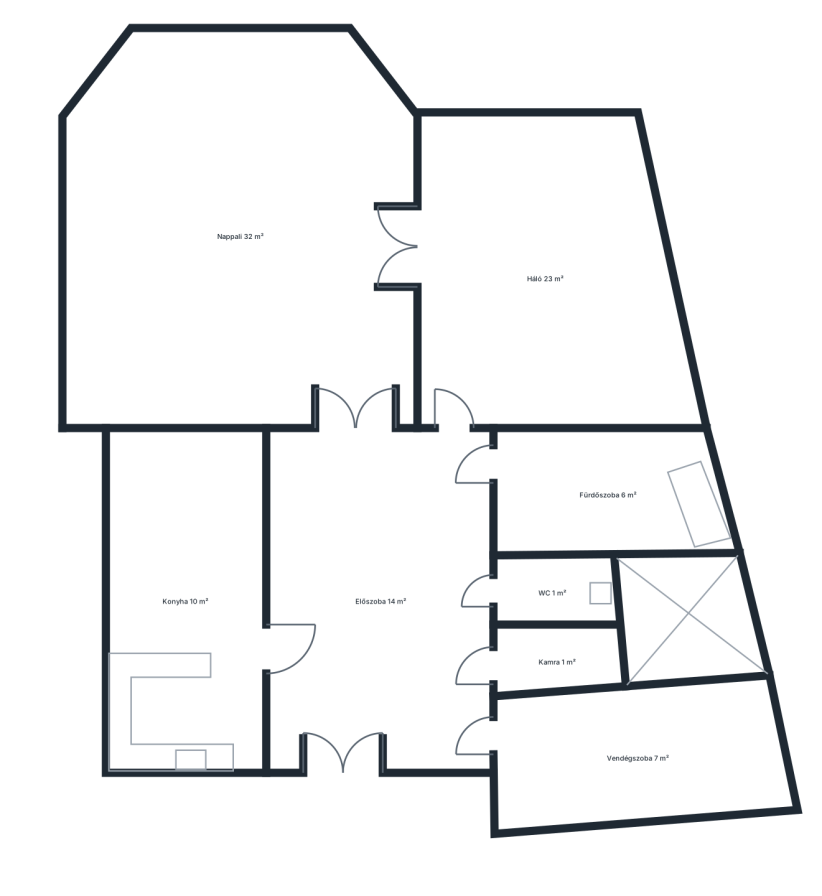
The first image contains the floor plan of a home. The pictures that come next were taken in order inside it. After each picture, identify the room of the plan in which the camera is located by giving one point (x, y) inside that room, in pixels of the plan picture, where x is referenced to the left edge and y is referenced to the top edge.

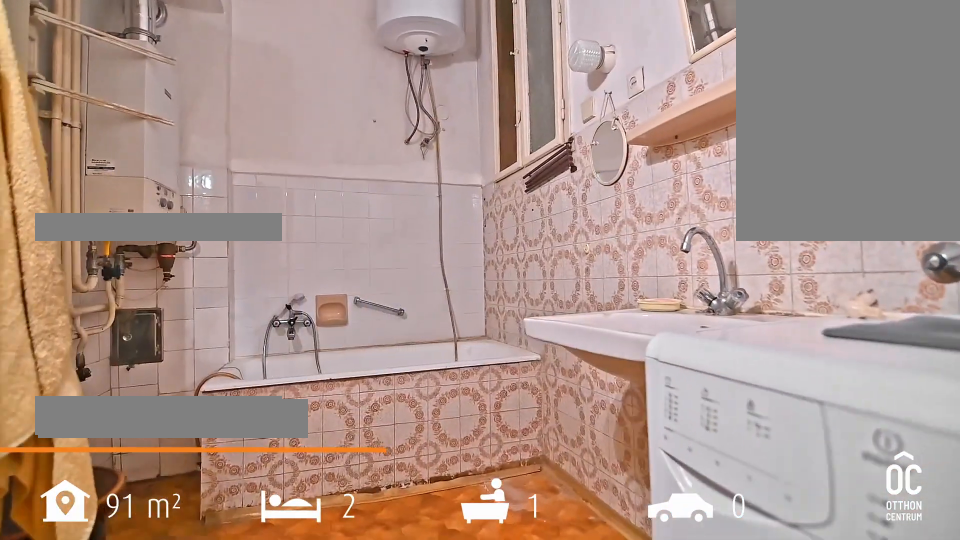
(603, 495)
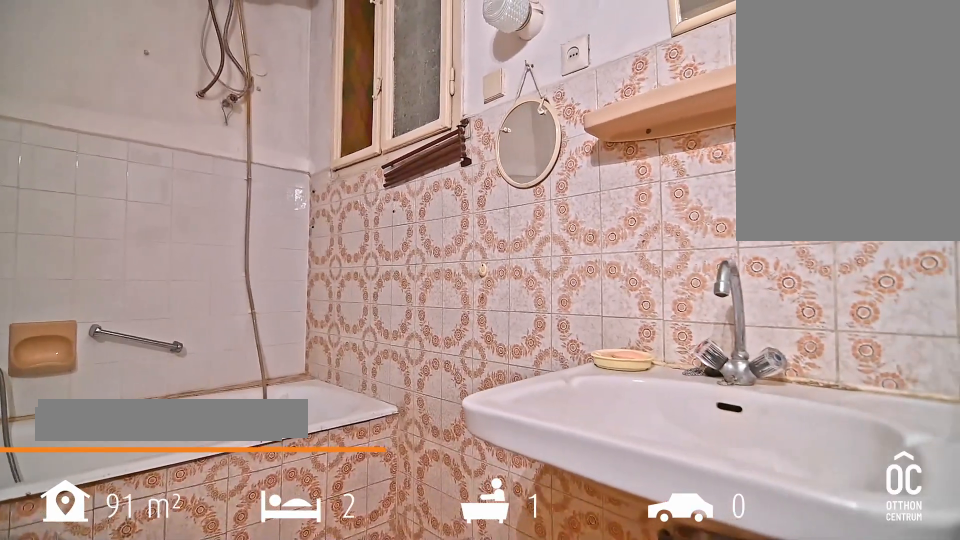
(603, 494)
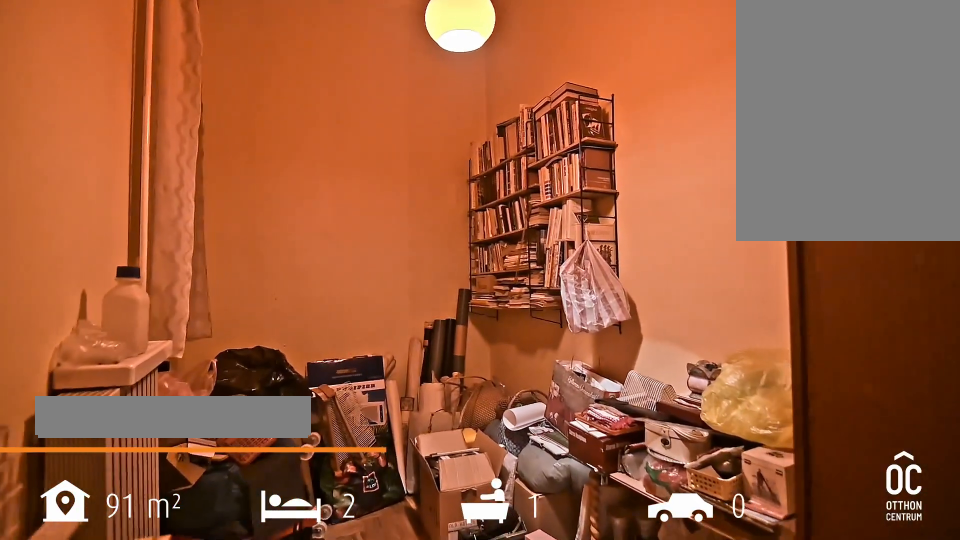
(640, 758)
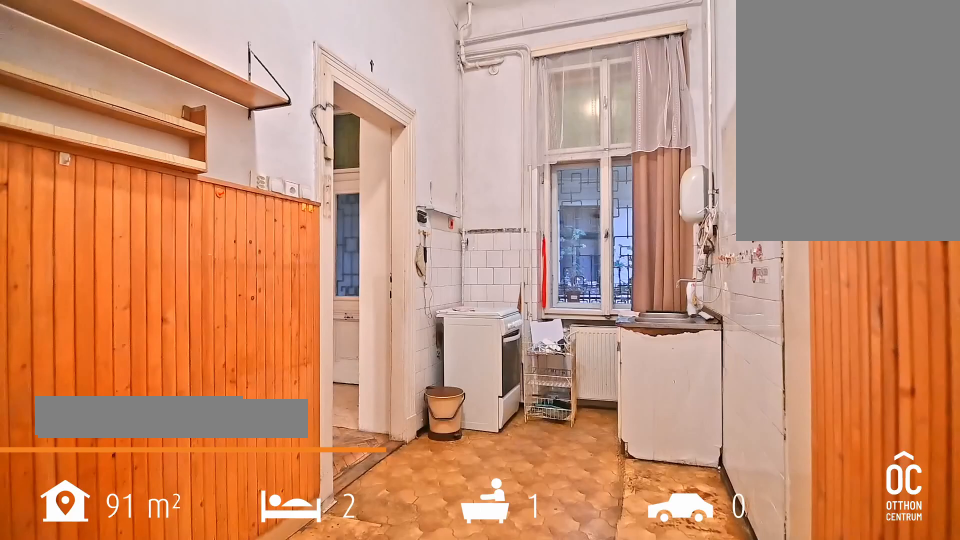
(182, 601)
